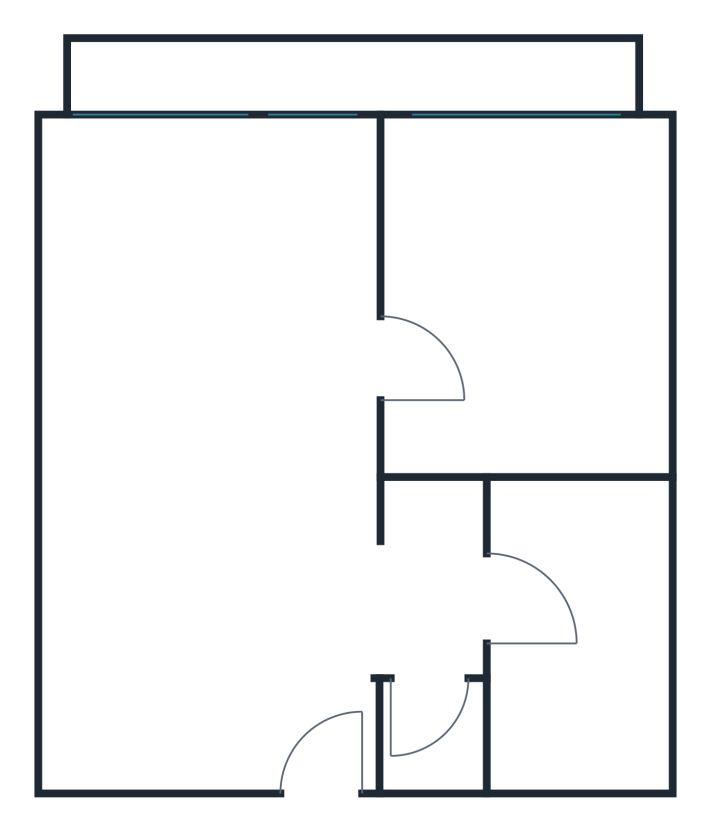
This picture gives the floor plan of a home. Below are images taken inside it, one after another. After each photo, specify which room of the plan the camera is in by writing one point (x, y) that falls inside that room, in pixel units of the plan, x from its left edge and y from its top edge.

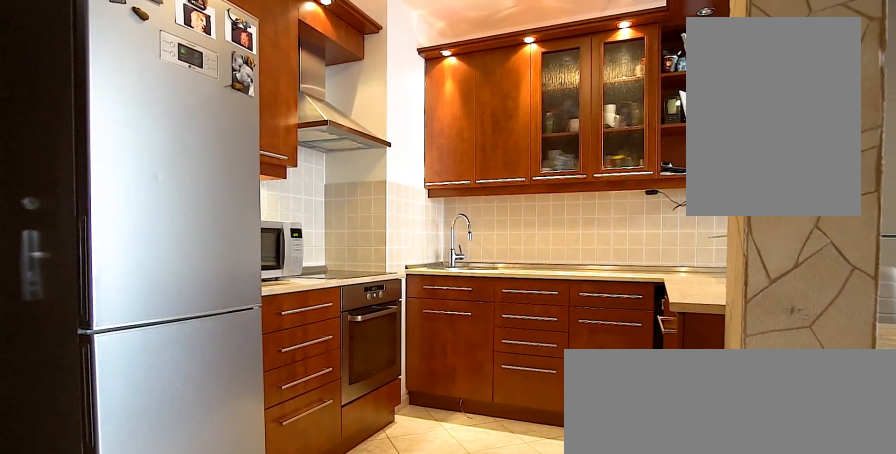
(326, 699)
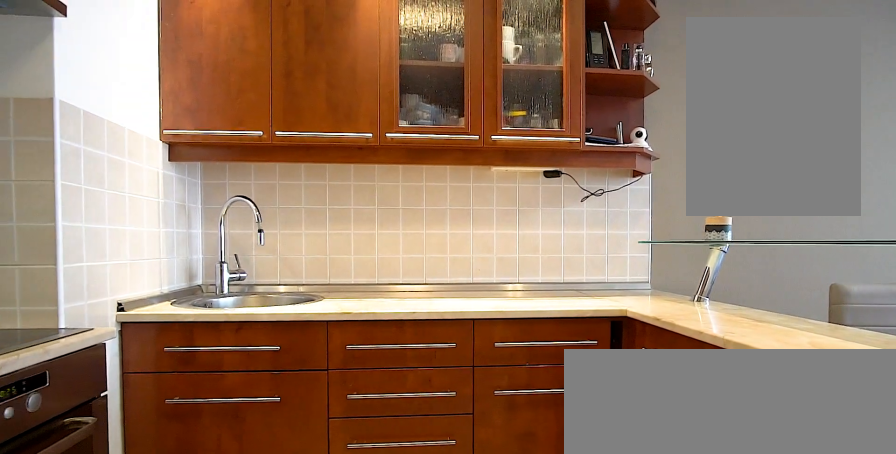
(200, 637)
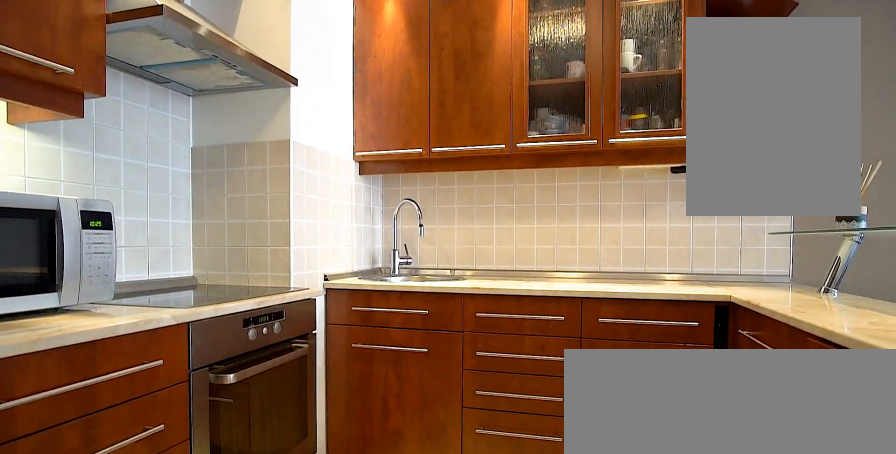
(199, 637)
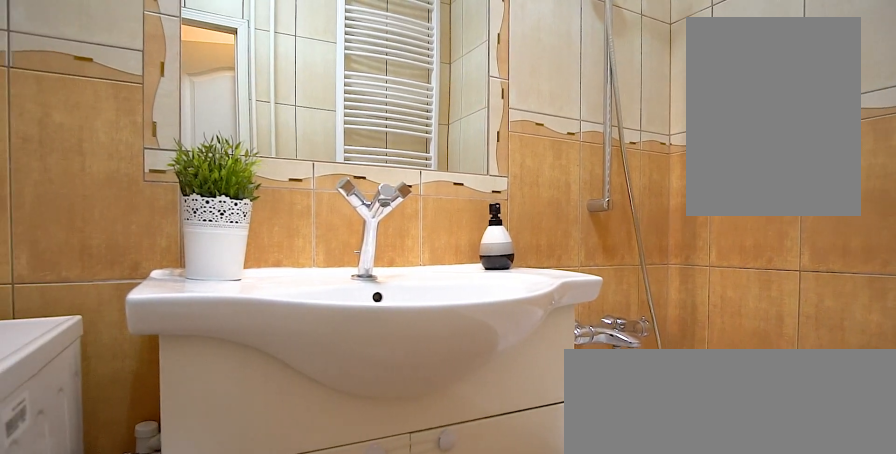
(562, 620)
